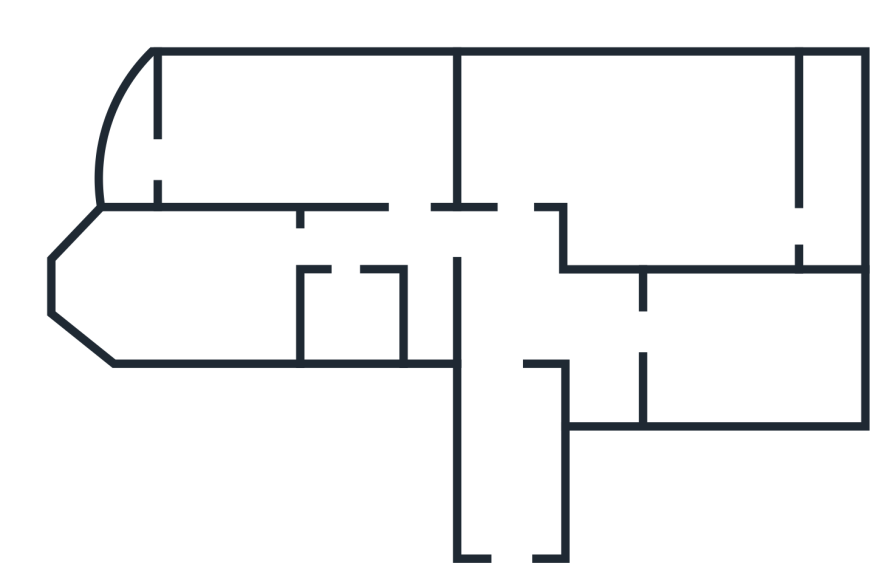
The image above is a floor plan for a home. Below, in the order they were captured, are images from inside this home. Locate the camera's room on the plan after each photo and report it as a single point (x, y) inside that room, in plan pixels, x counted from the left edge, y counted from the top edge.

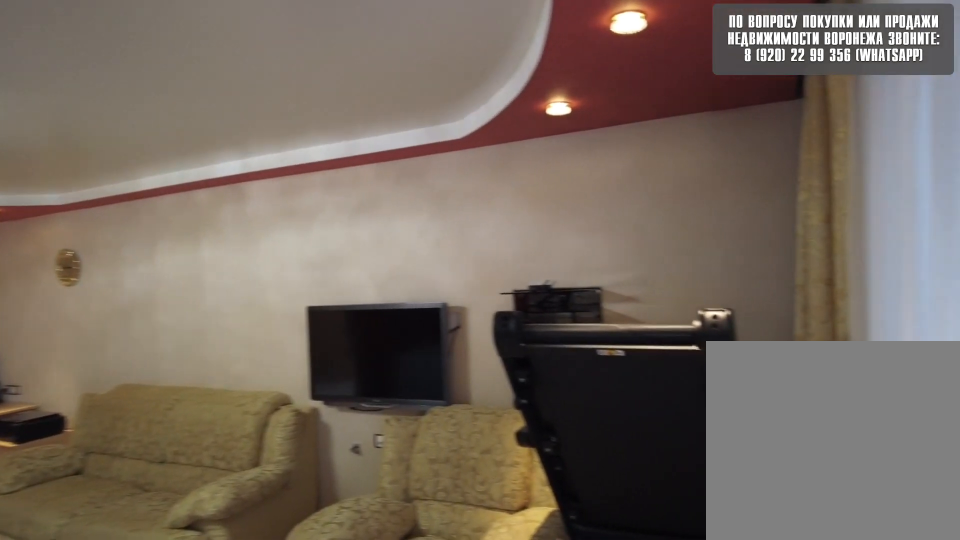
(583, 145)
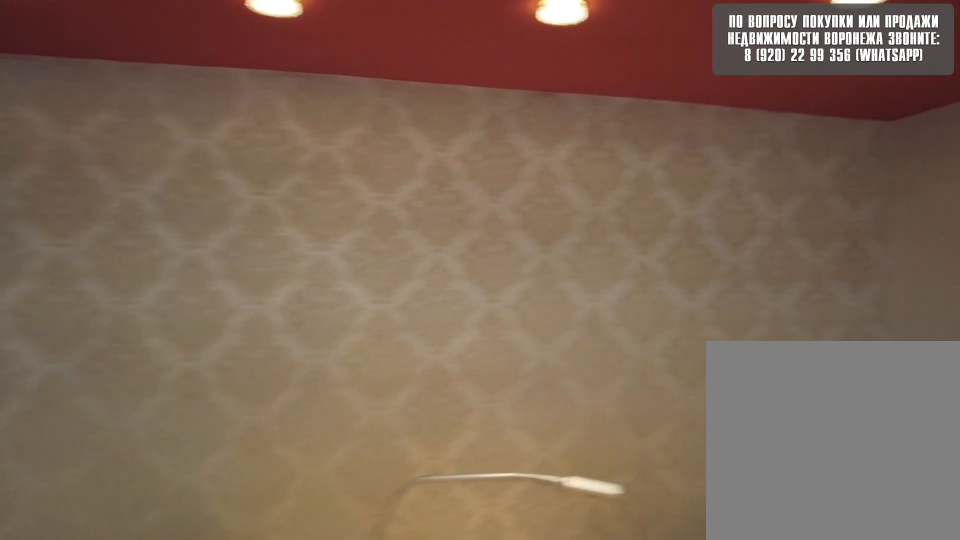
(513, 170)
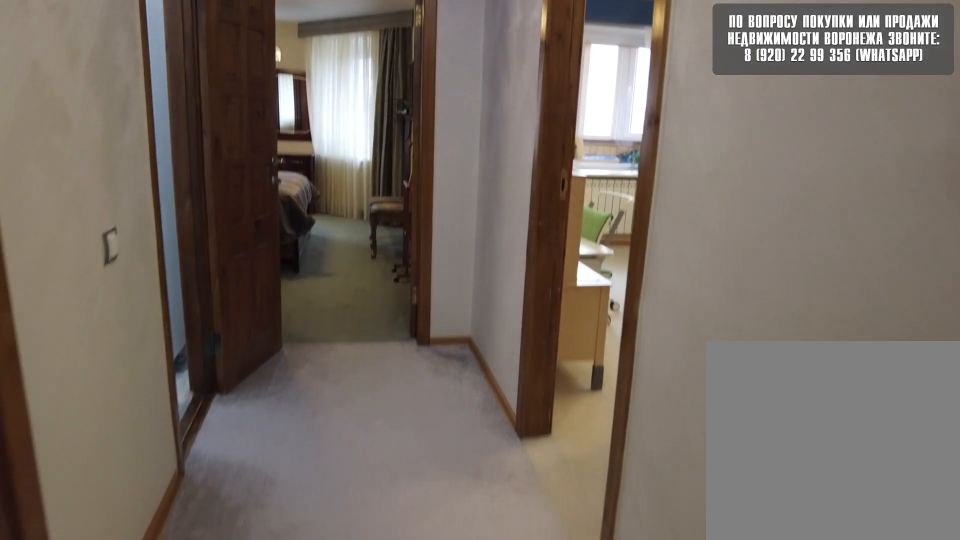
(512, 251)
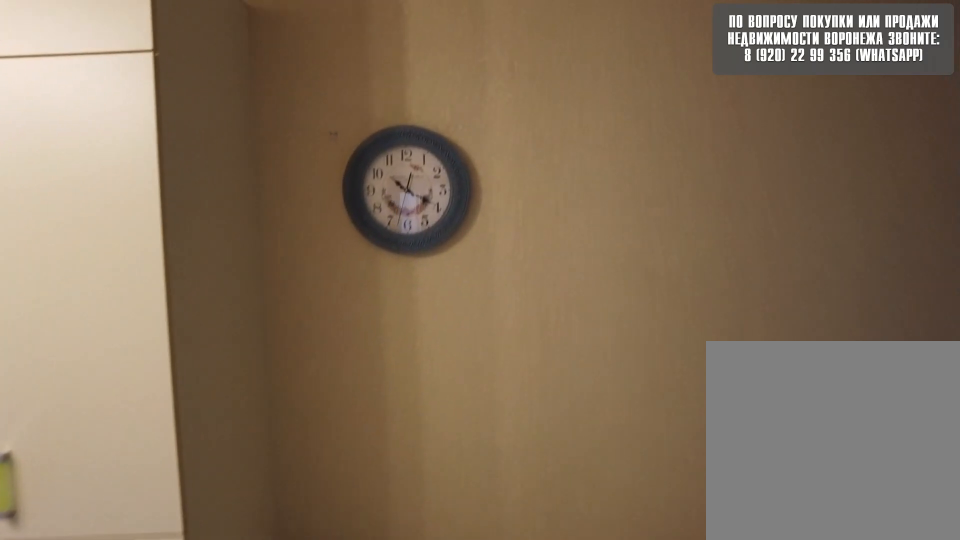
(368, 141)
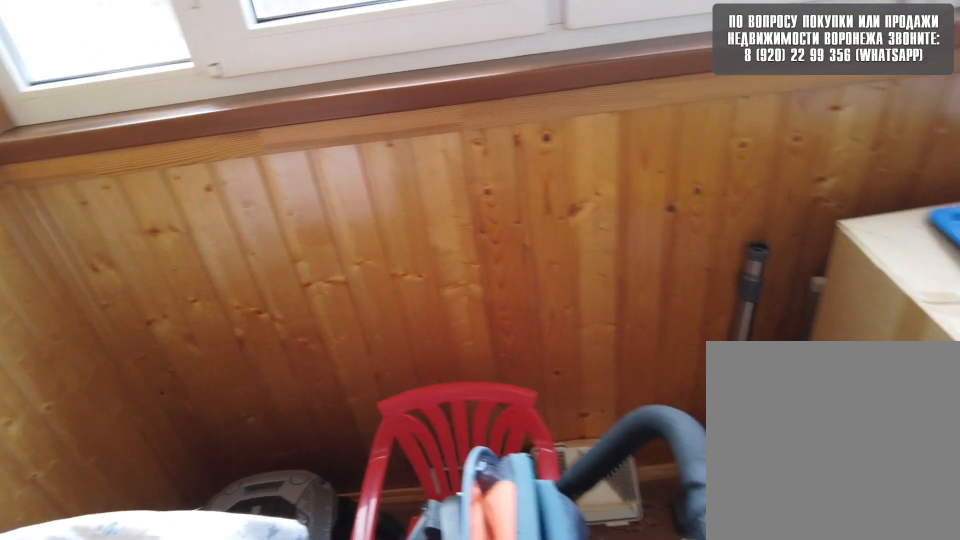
(139, 149)
